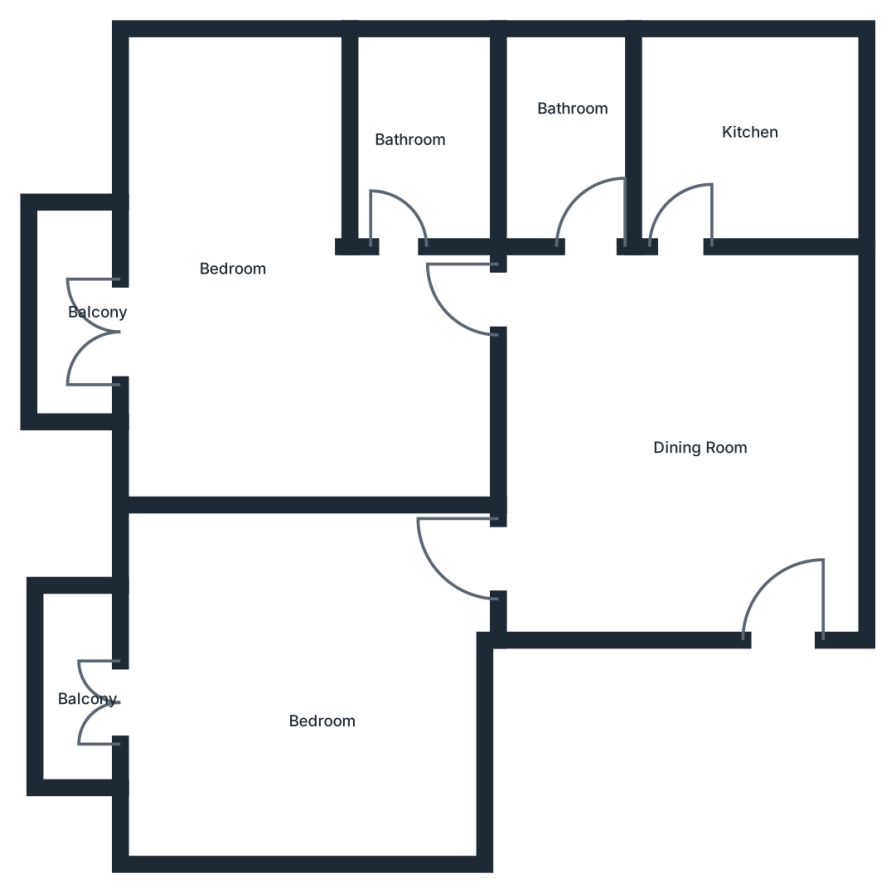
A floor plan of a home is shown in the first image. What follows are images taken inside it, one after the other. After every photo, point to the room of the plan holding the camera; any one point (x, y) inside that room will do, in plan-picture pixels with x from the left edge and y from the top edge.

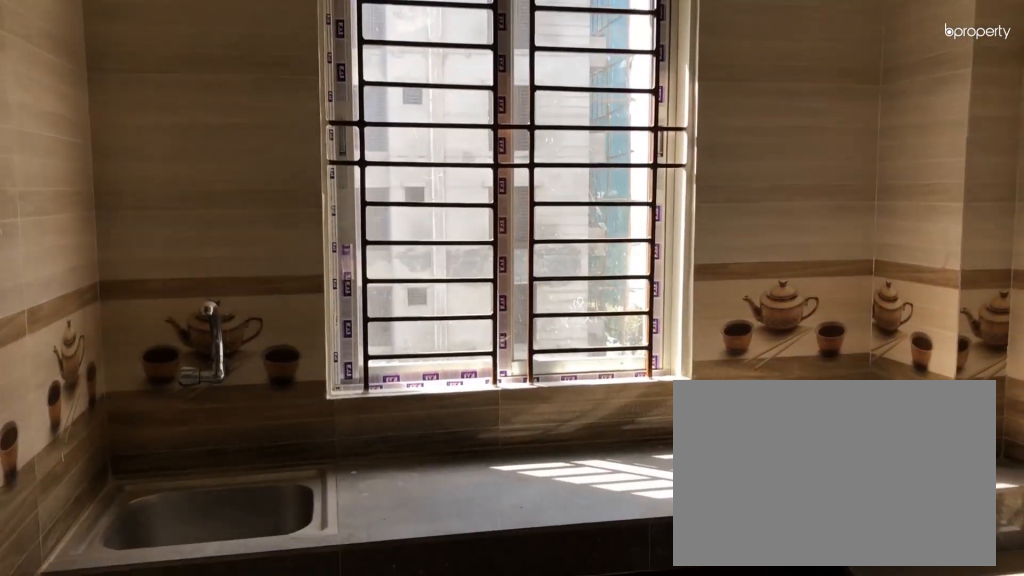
(740, 141)
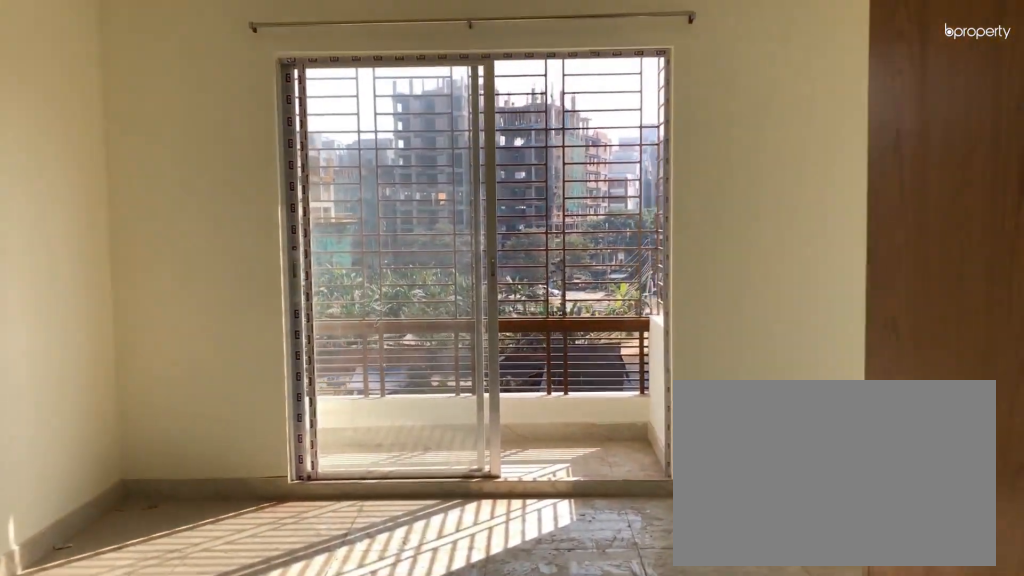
(258, 311)
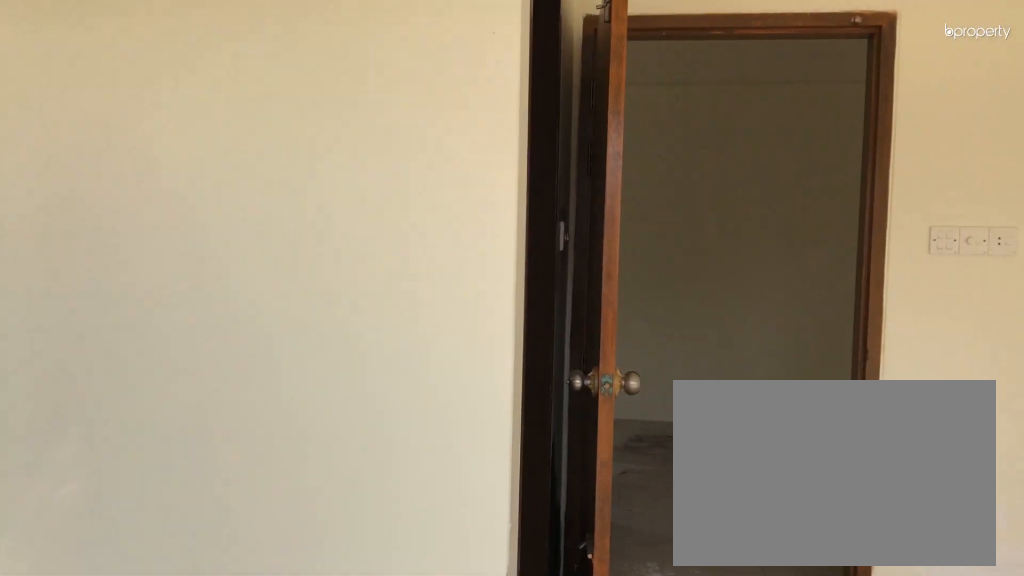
(258, 311)
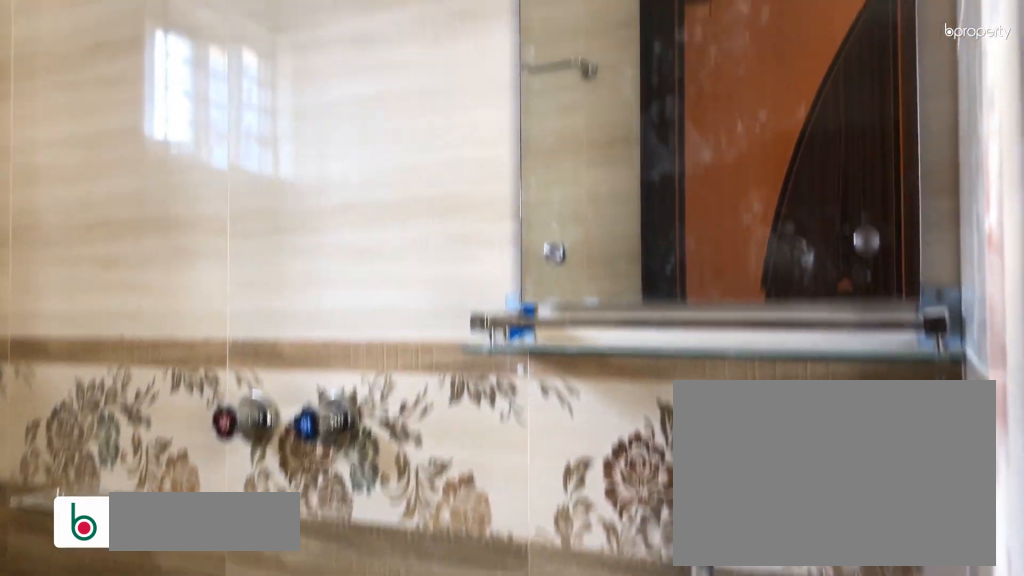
(407, 144)
